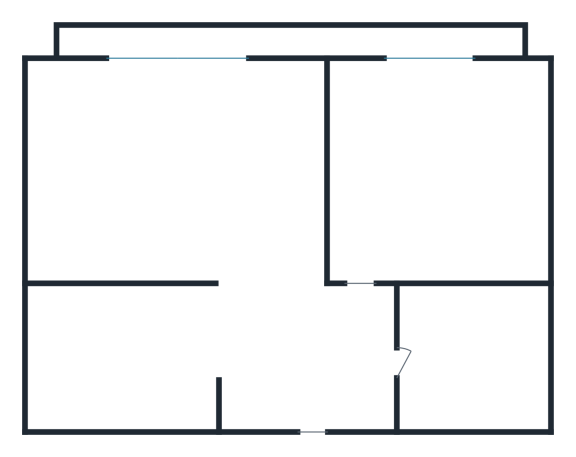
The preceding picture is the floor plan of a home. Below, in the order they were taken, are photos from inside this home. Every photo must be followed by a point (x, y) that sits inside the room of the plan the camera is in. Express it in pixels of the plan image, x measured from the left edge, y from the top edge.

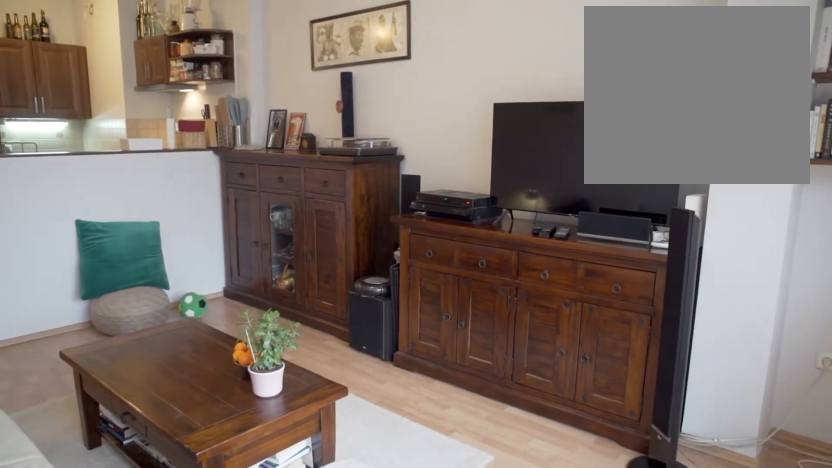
(286, 104)
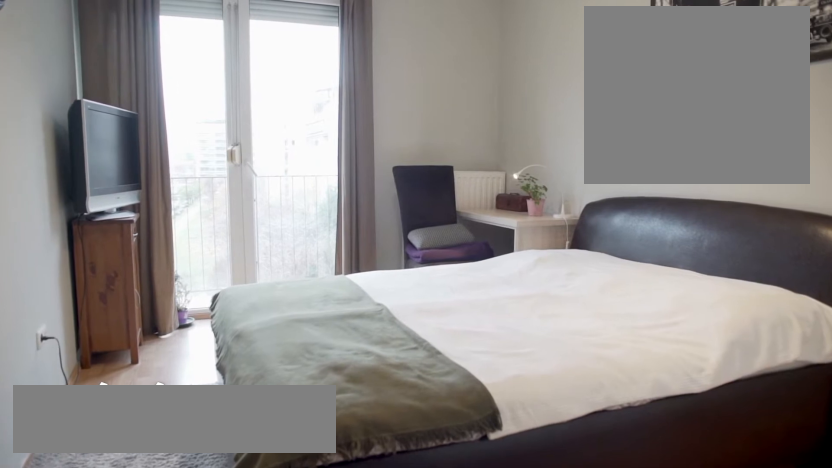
(371, 251)
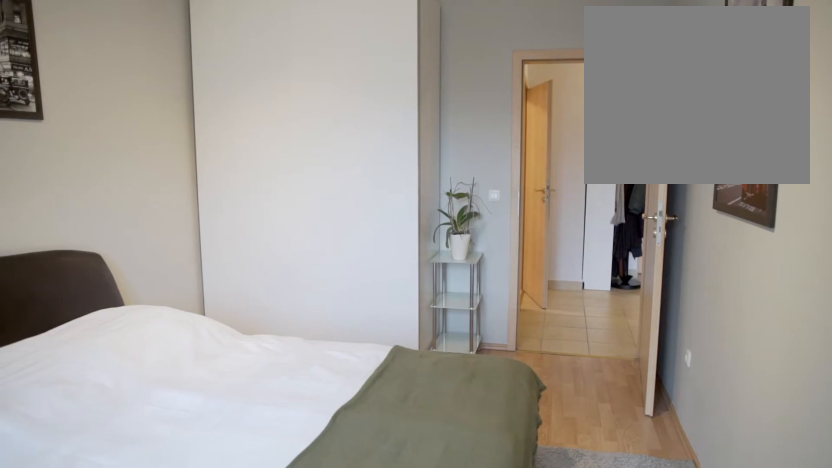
(371, 101)
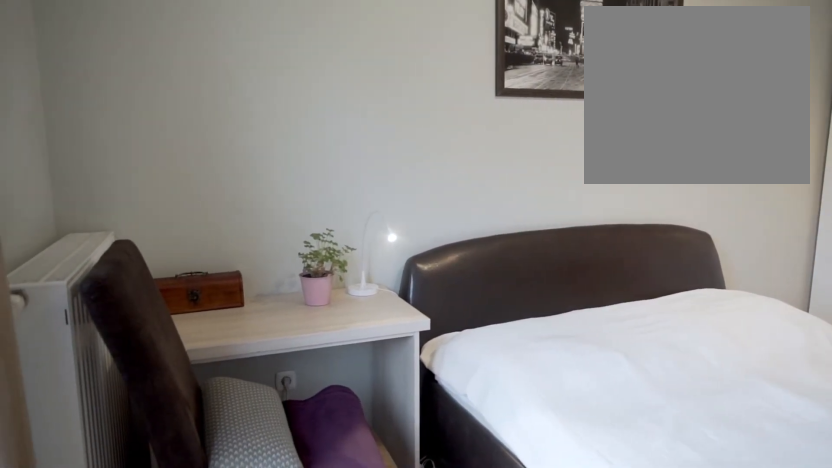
(371, 101)
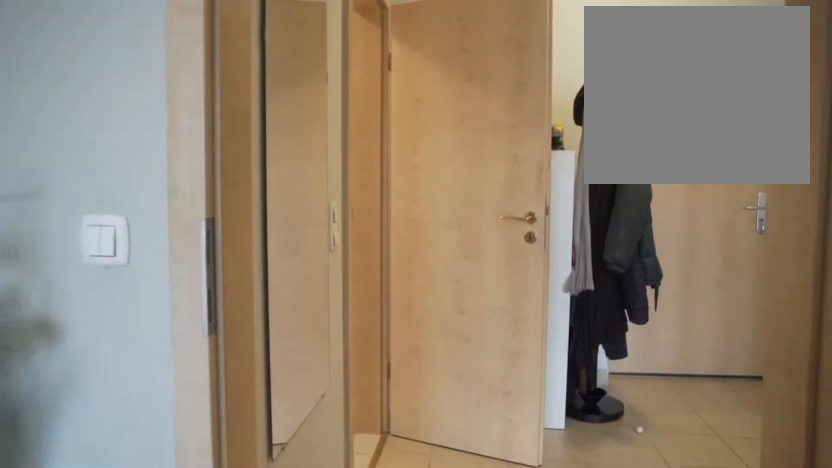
(371, 132)
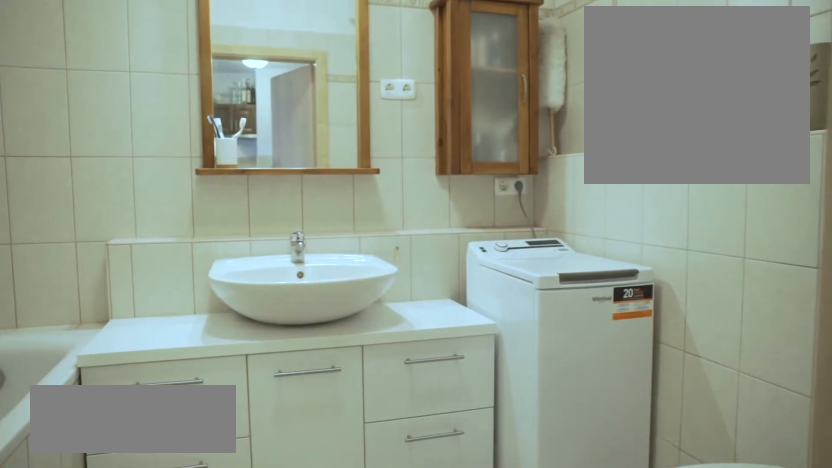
(401, 370)
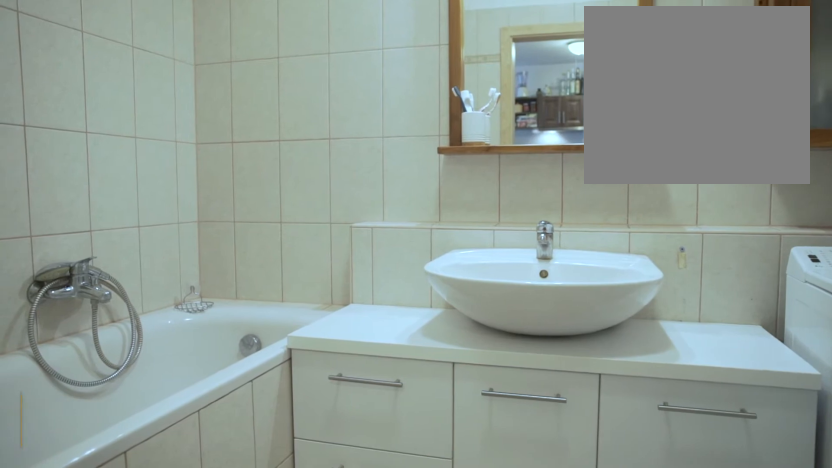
(401, 370)
